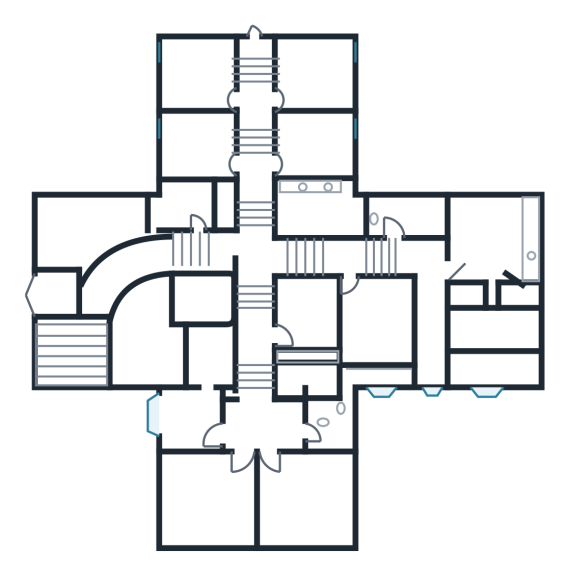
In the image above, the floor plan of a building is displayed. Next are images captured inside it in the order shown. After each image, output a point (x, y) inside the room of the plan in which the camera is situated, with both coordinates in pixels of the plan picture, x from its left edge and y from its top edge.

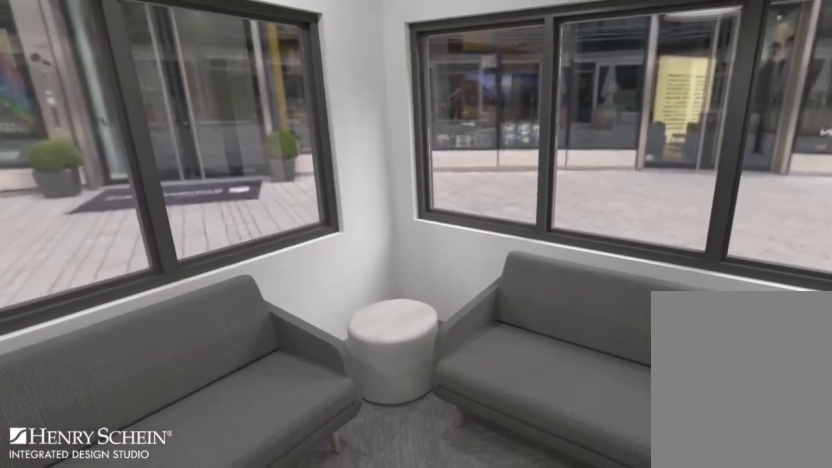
(81, 340)
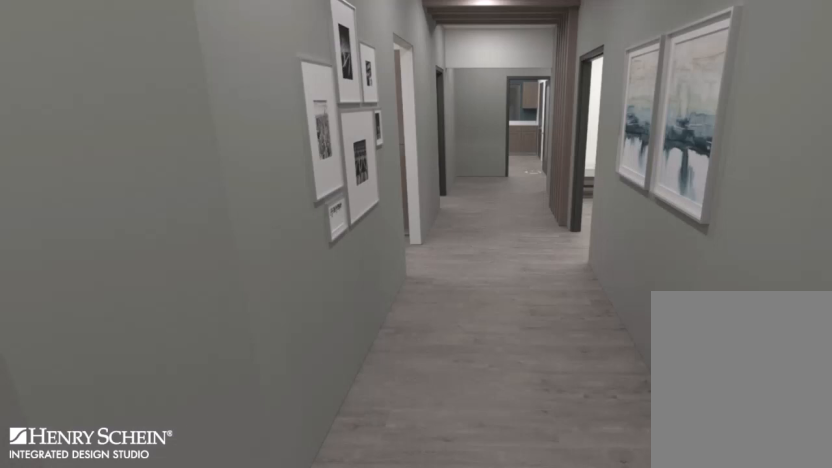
(258, 255)
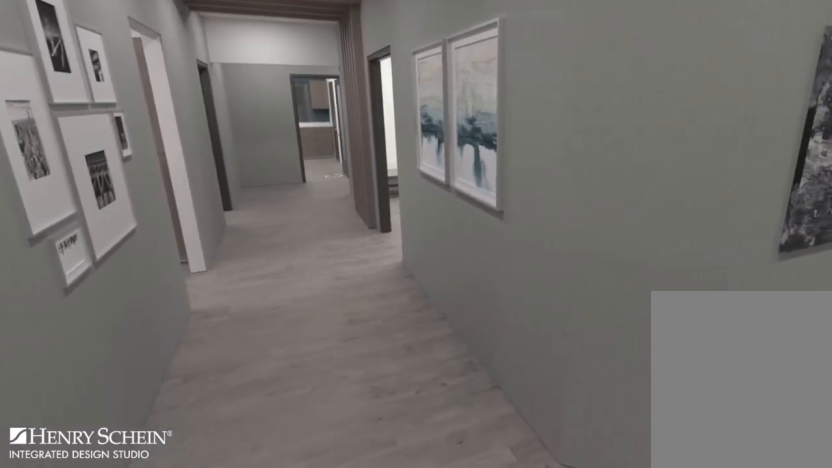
(258, 255)
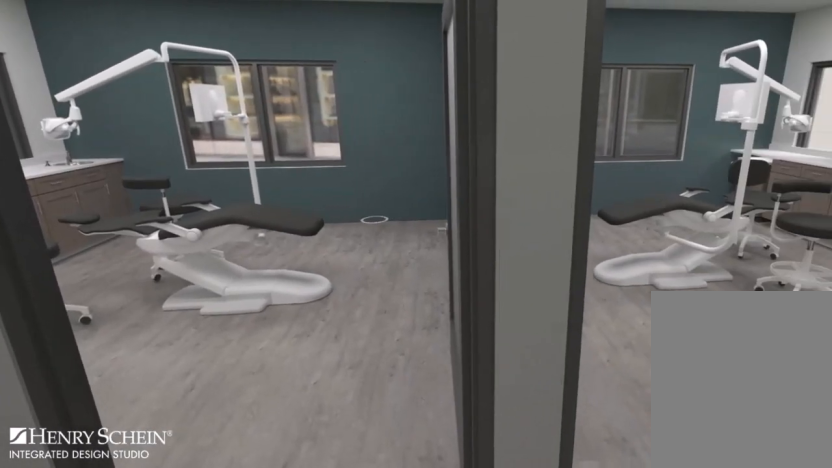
(264, 423)
